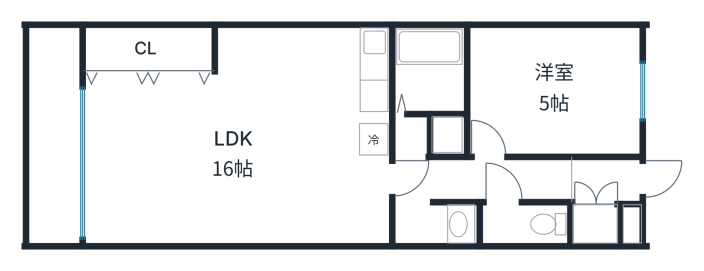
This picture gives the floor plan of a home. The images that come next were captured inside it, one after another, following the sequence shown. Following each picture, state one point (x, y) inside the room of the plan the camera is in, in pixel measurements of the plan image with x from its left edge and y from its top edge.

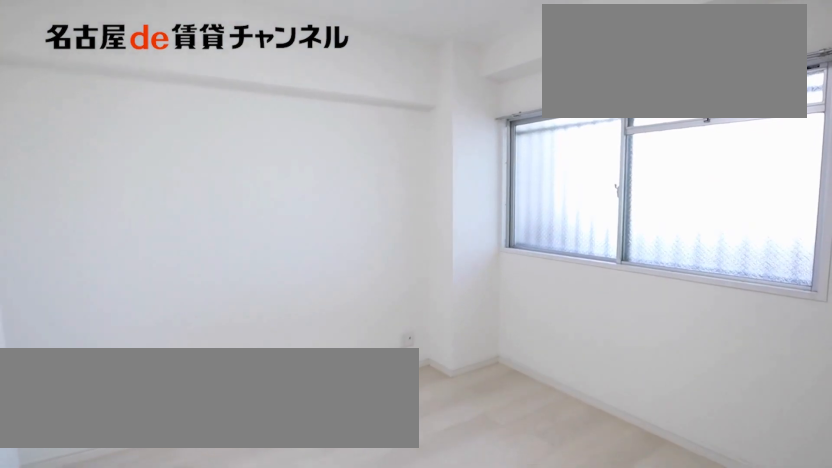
(555, 92)
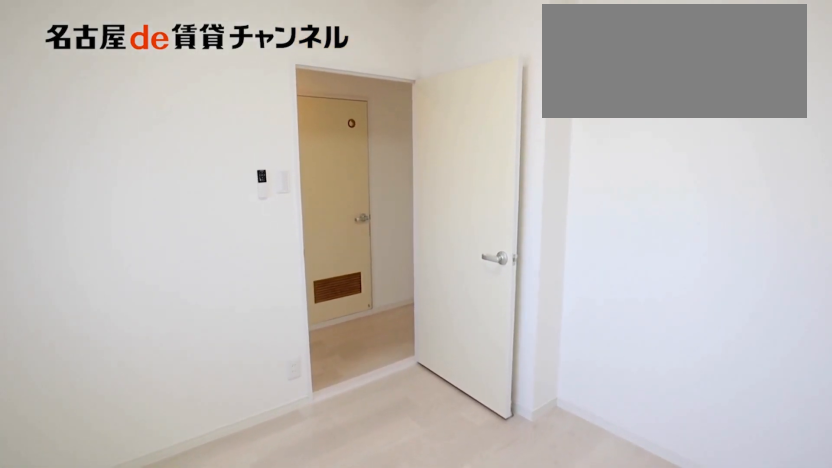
(555, 92)
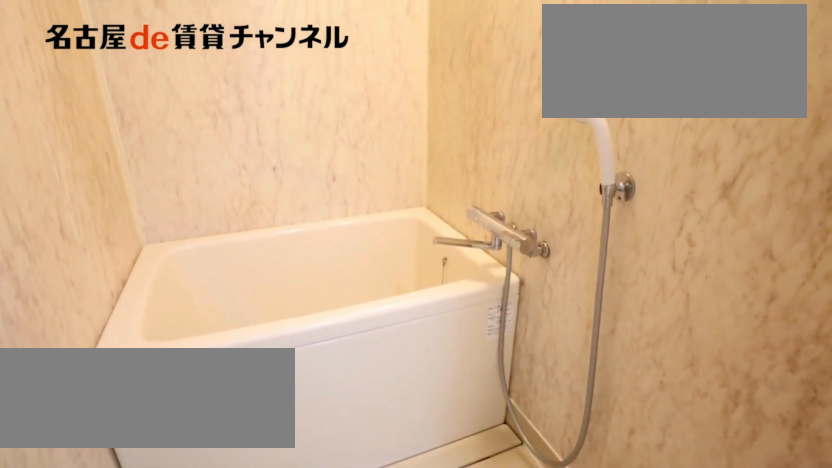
(429, 69)
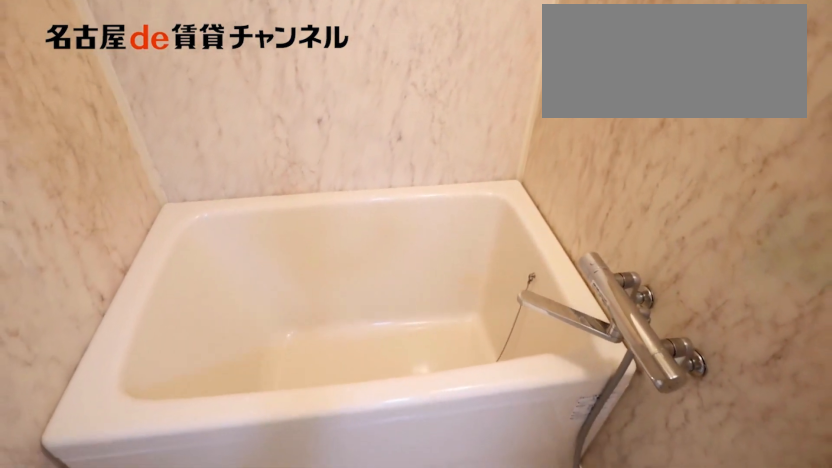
(429, 69)
